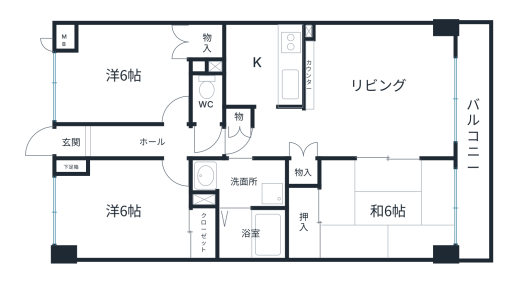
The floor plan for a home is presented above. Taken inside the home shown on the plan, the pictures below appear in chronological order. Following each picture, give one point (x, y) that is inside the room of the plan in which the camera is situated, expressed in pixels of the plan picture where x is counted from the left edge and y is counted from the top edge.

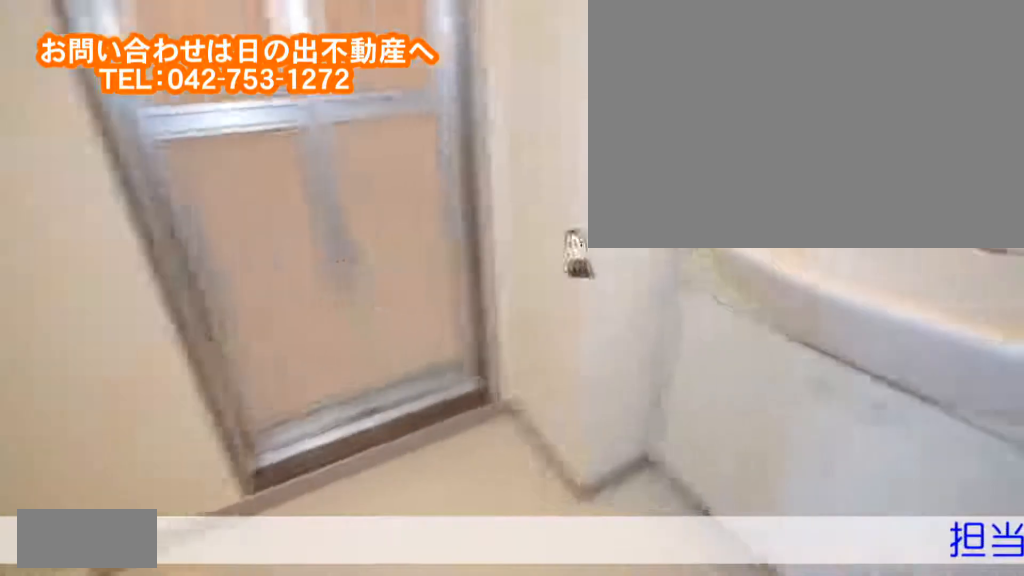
(257, 178)
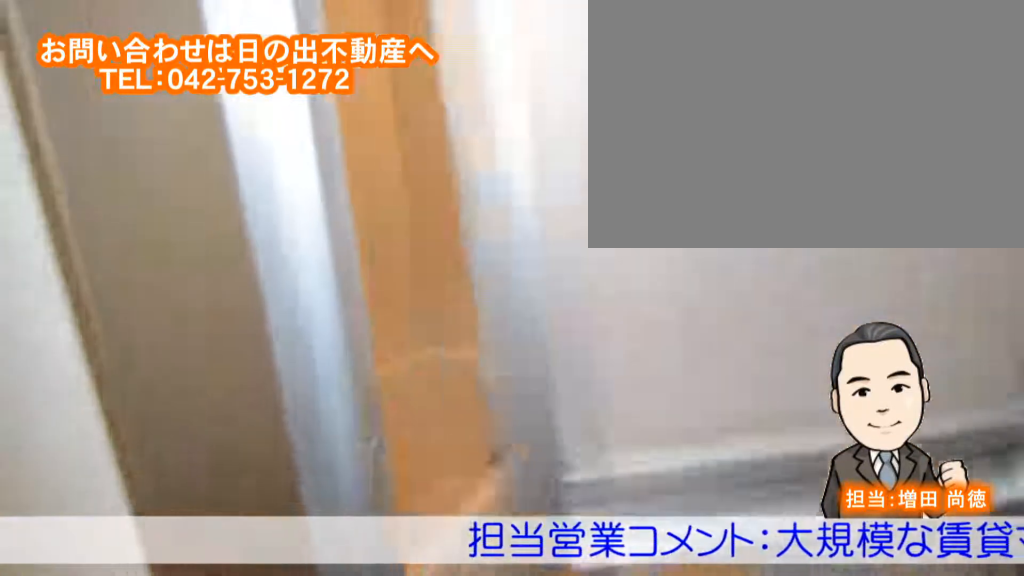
(252, 233)
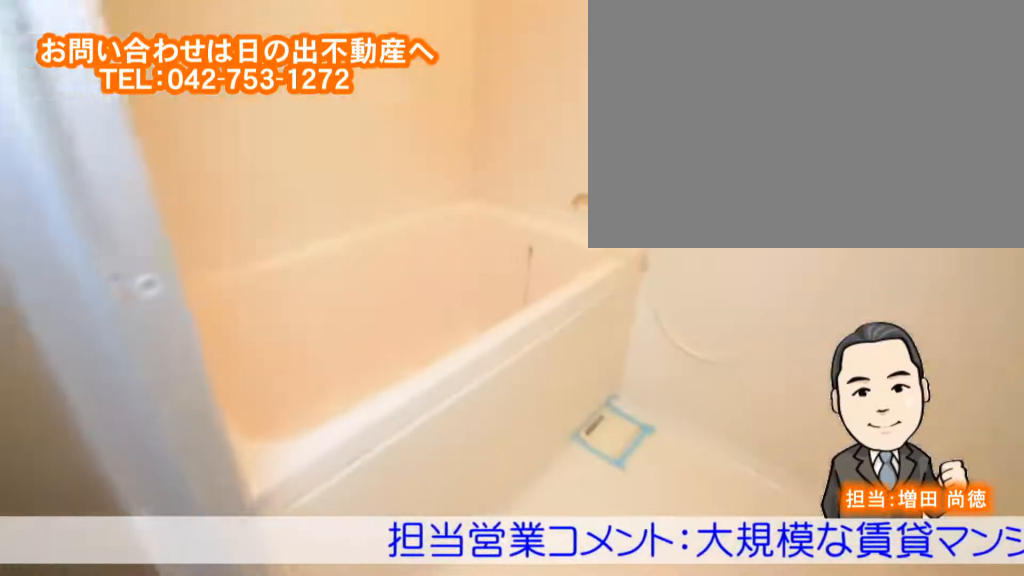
(251, 233)
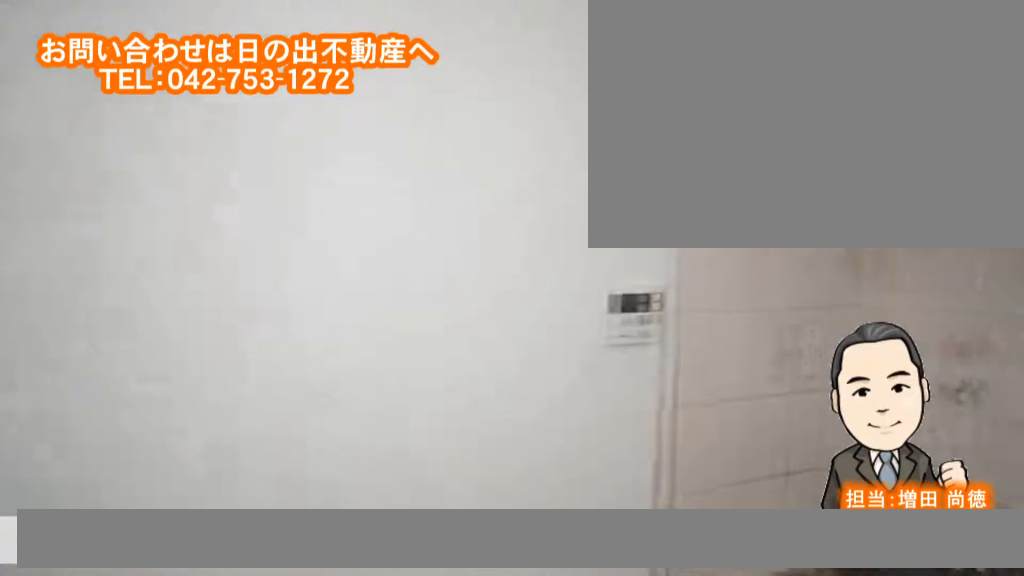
(254, 66)
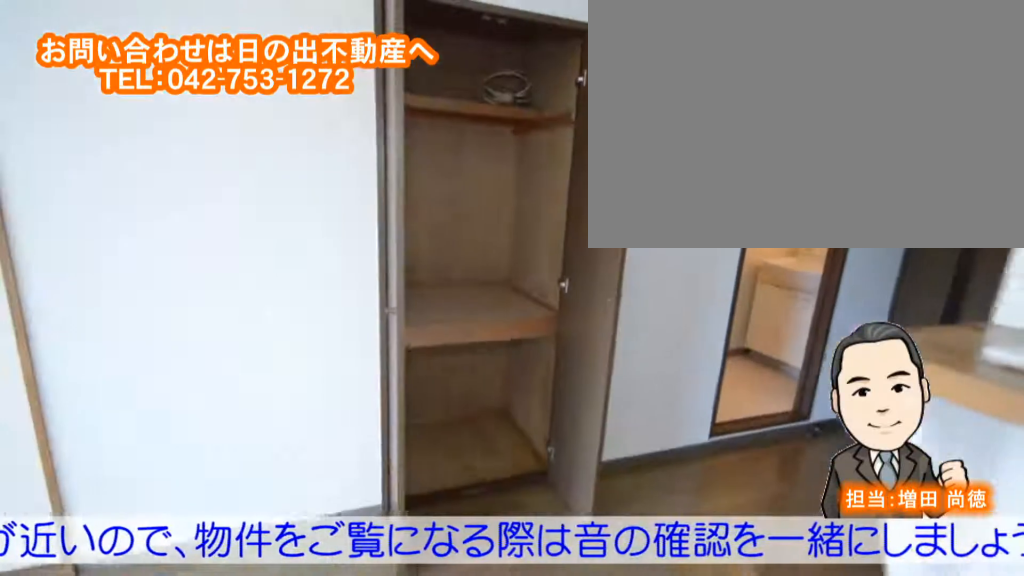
(374, 109)
